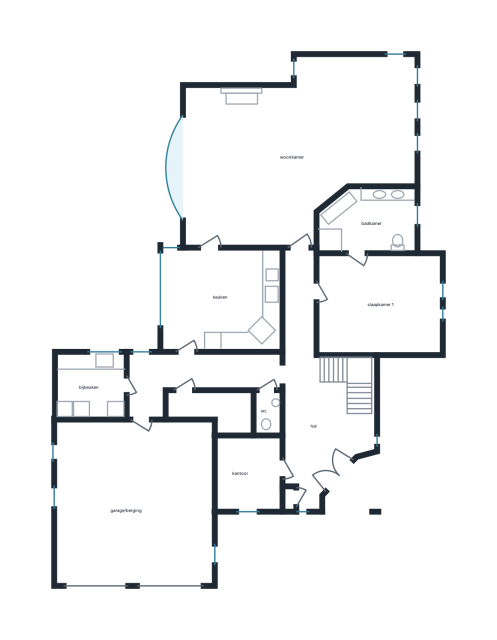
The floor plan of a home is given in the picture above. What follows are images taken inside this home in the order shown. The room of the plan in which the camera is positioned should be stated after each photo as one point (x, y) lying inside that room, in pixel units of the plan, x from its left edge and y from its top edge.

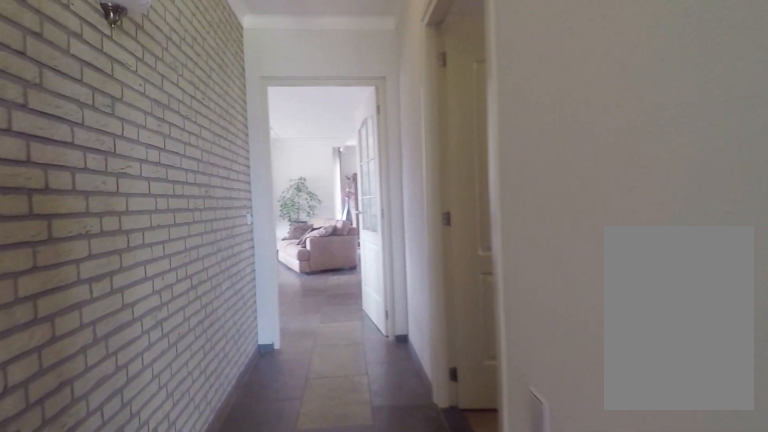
(313, 396)
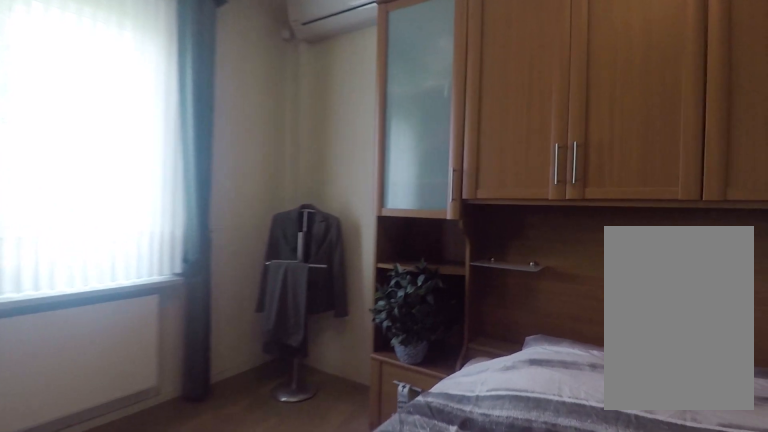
(377, 304)
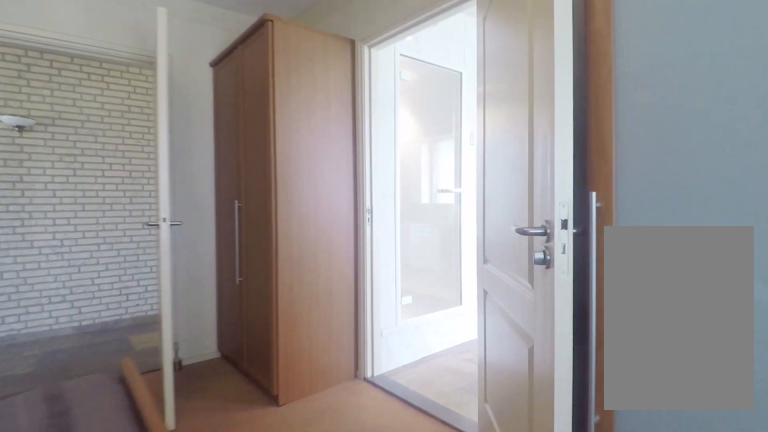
(377, 304)
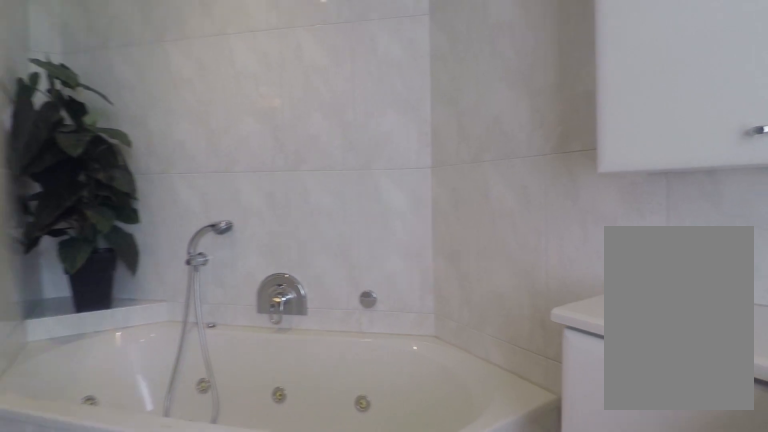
(368, 220)
